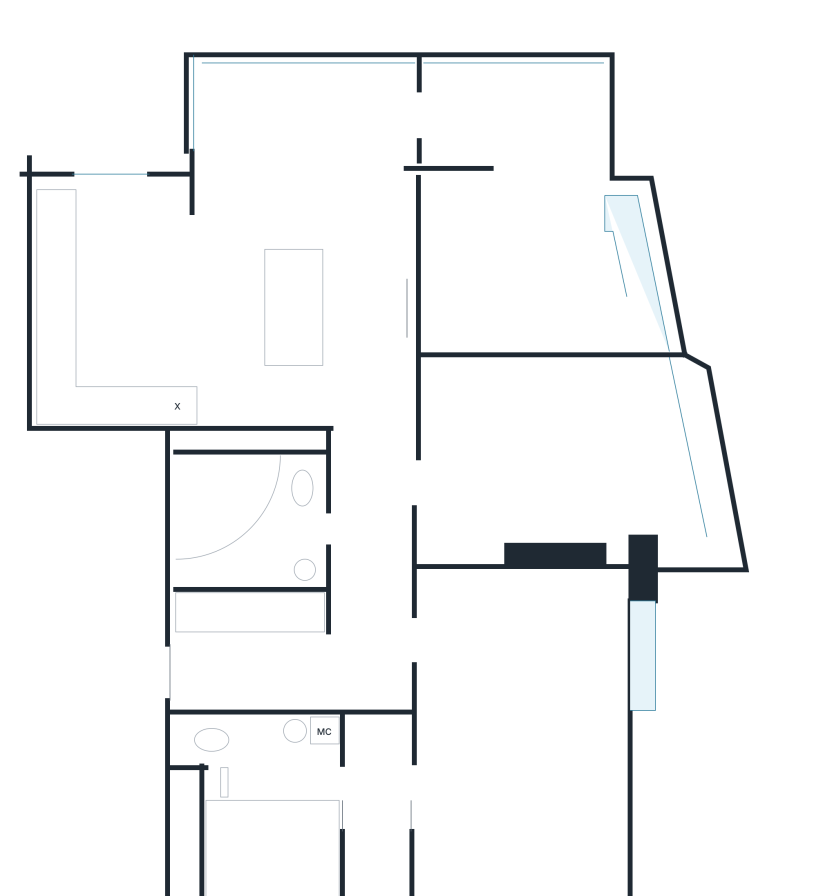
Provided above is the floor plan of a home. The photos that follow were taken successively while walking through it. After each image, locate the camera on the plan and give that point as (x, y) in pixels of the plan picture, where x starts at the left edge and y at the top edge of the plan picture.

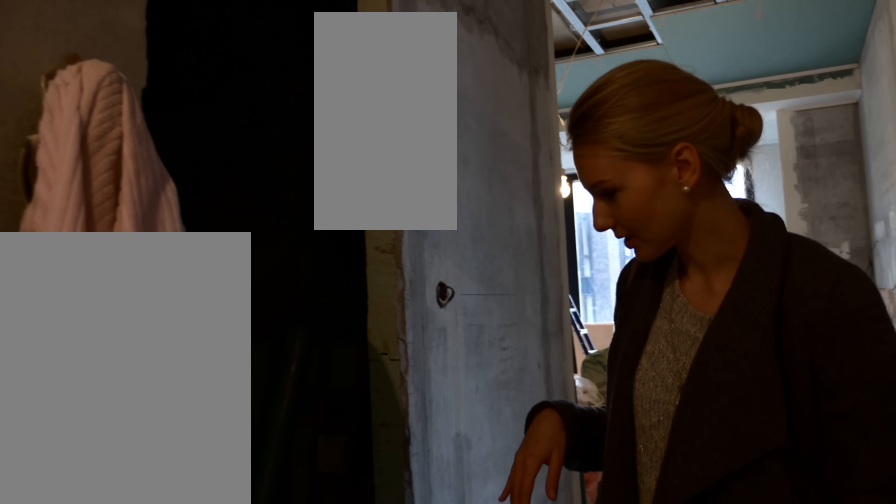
(363, 562)
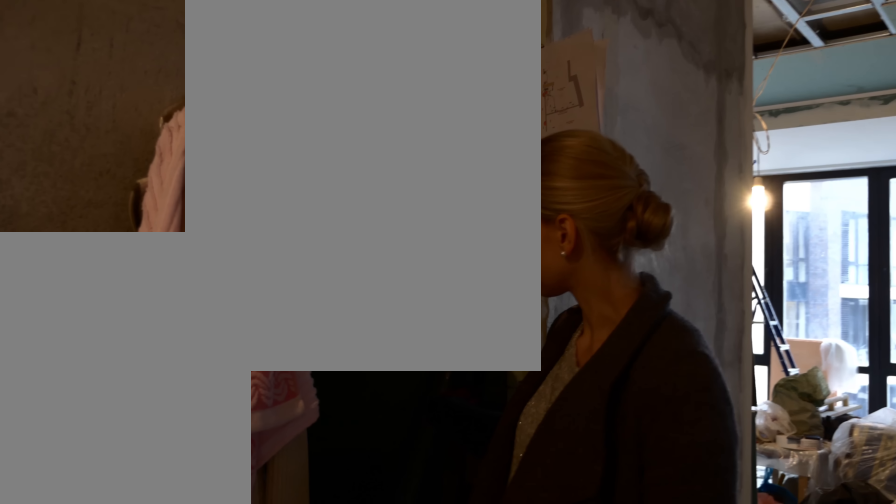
(359, 558)
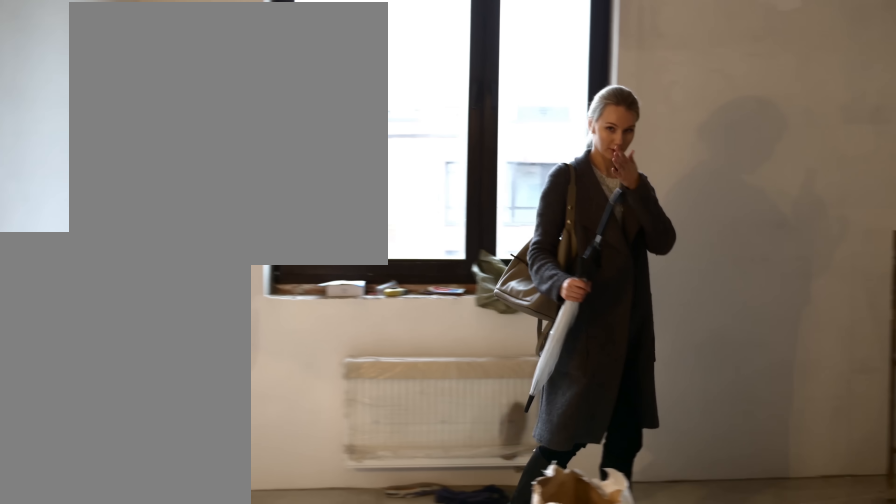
(424, 642)
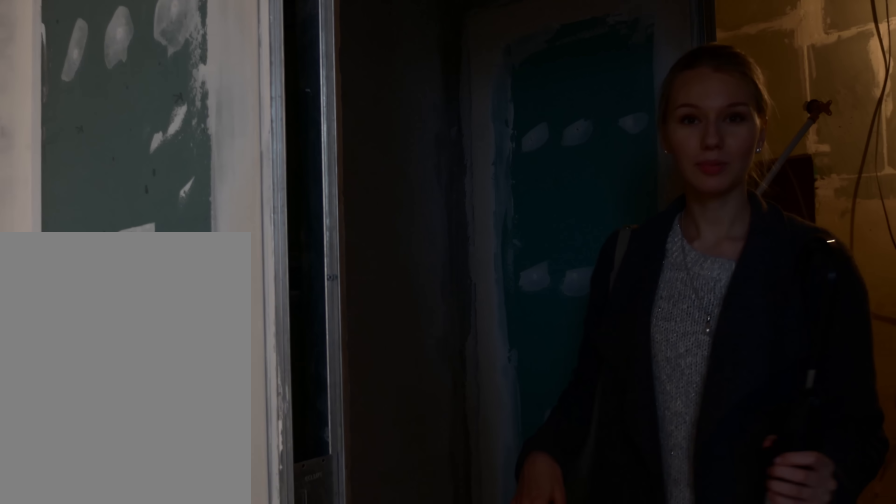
(448, 781)
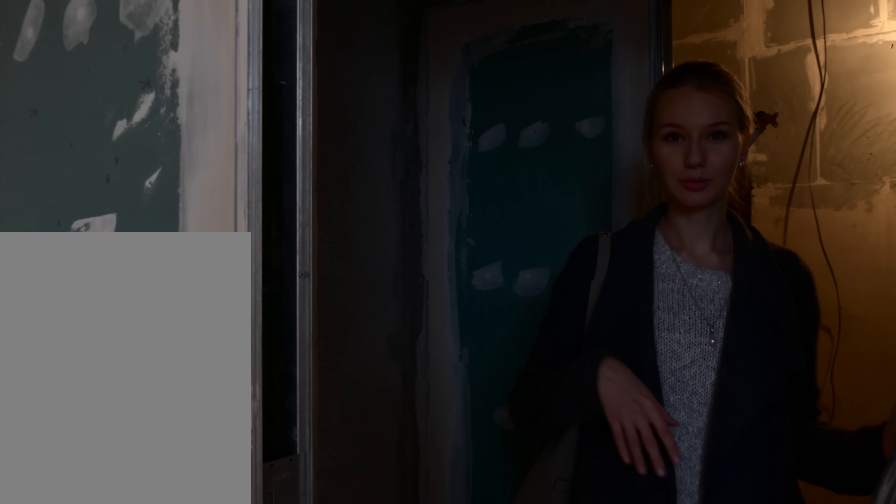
(445, 794)
